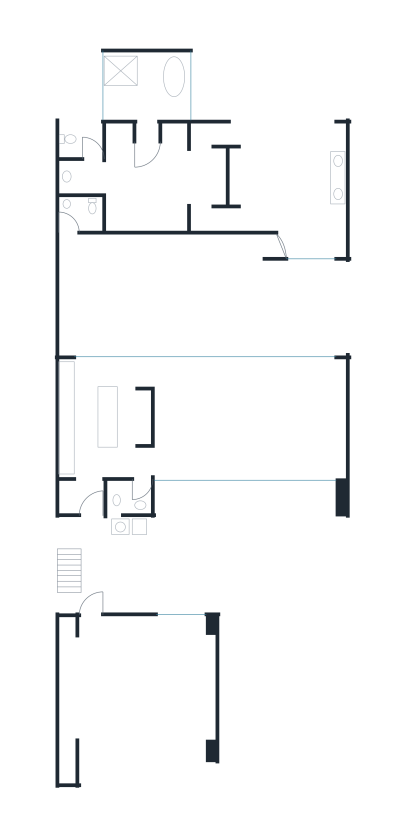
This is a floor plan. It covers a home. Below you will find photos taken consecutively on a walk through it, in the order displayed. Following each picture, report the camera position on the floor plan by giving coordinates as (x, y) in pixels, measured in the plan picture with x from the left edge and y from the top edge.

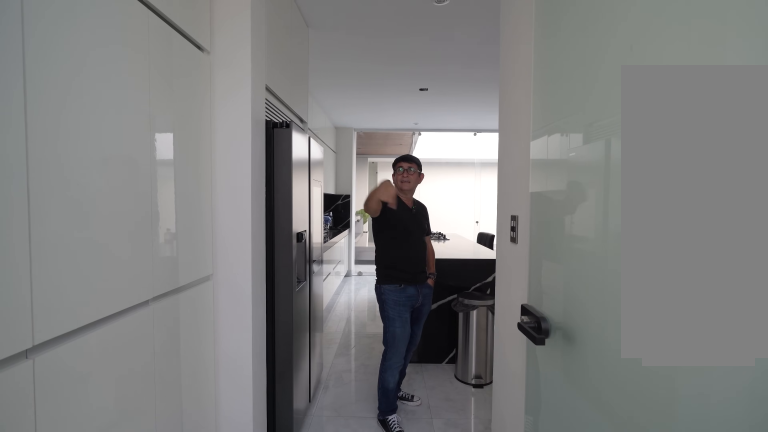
(90, 501)
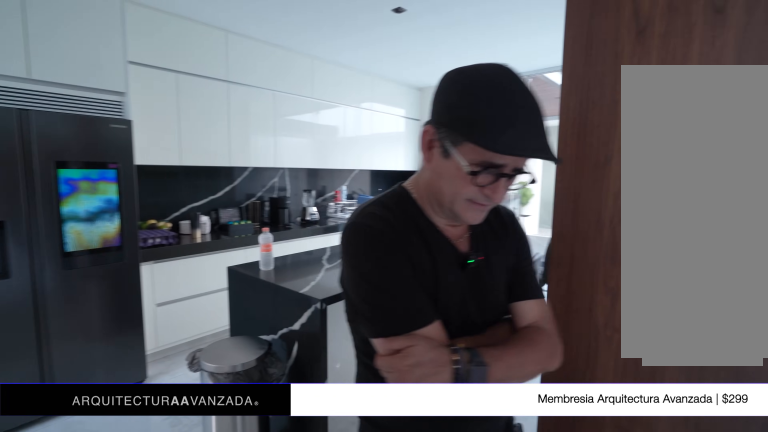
(141, 469)
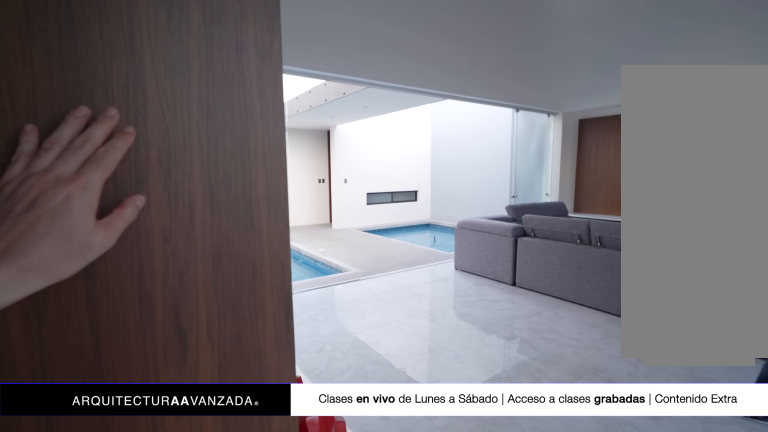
(141, 469)
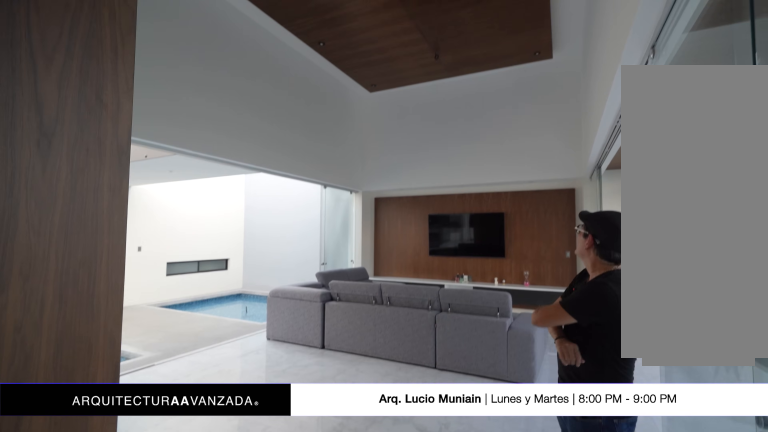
(165, 449)
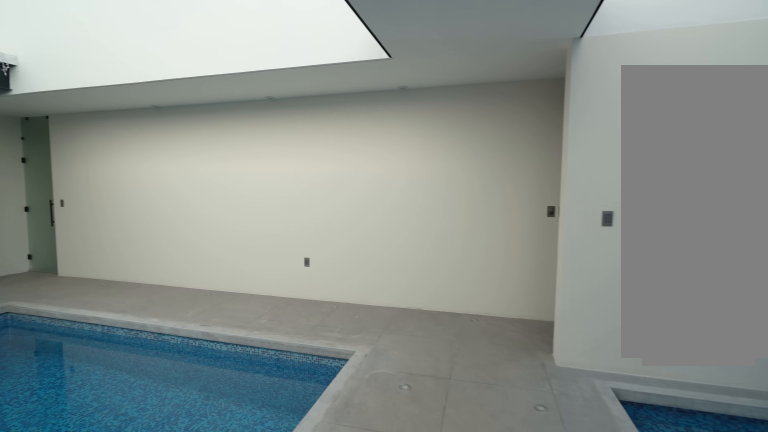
(249, 307)
